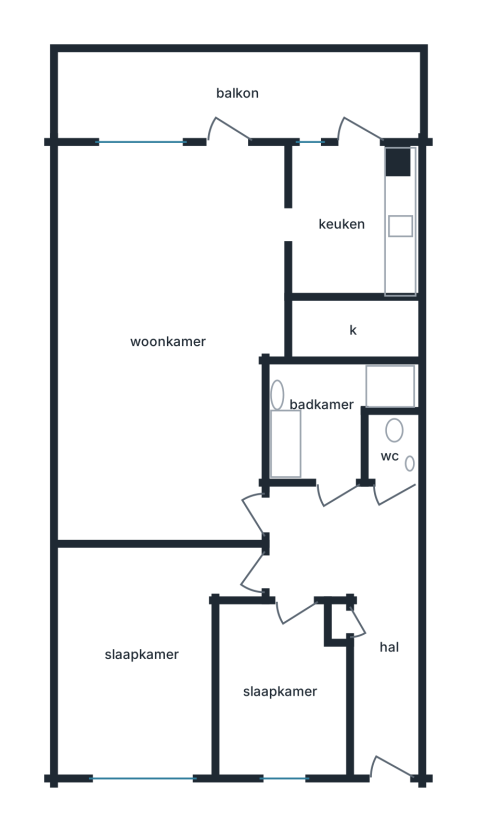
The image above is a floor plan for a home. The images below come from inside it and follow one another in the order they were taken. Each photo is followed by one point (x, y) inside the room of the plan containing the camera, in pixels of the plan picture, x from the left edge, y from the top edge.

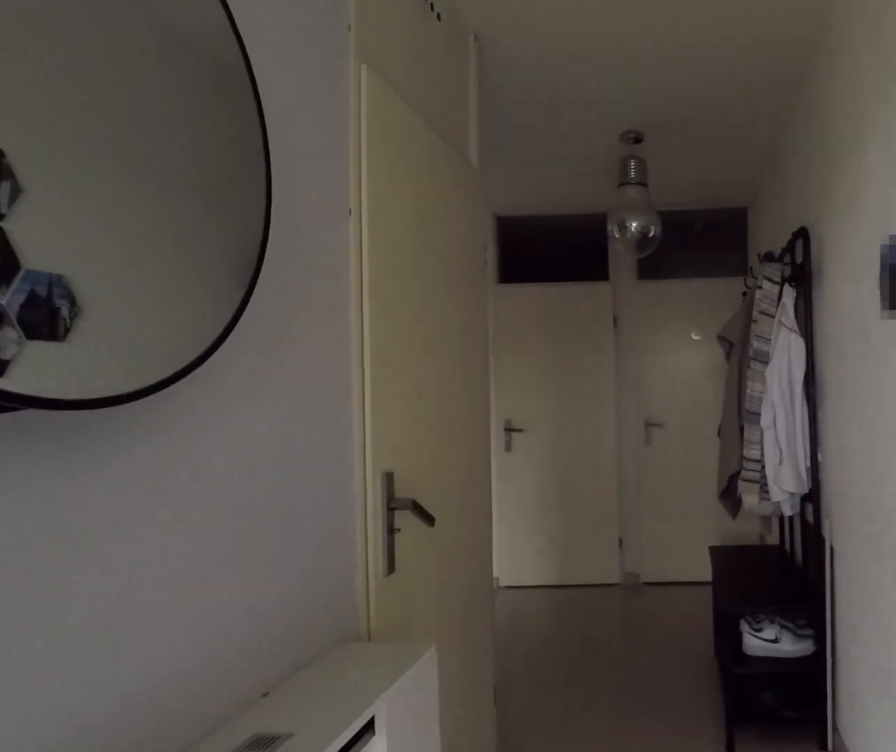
(357, 597)
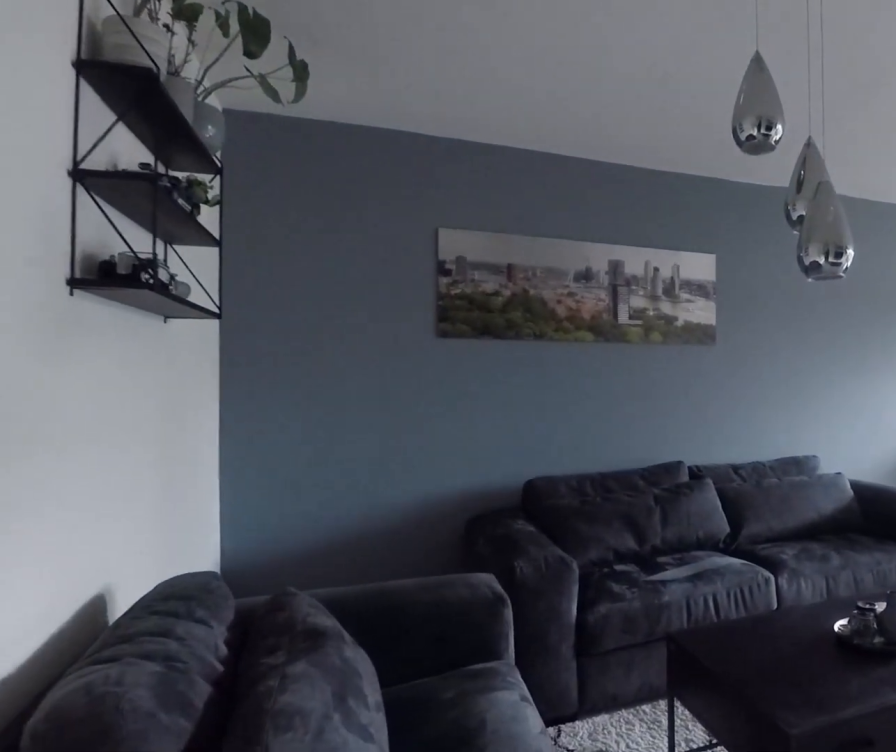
(169, 337)
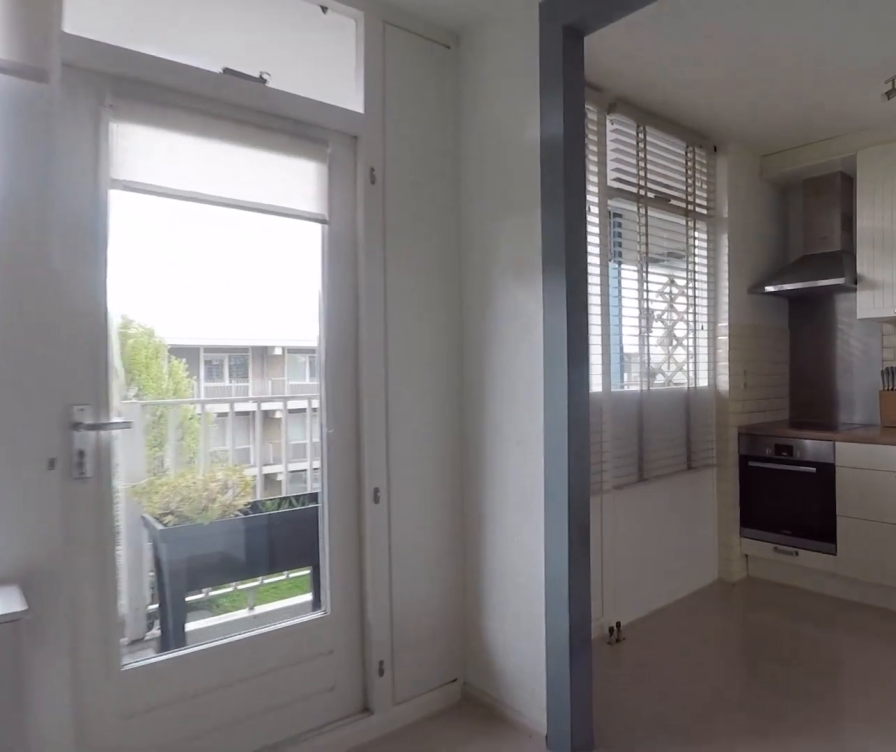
(169, 337)
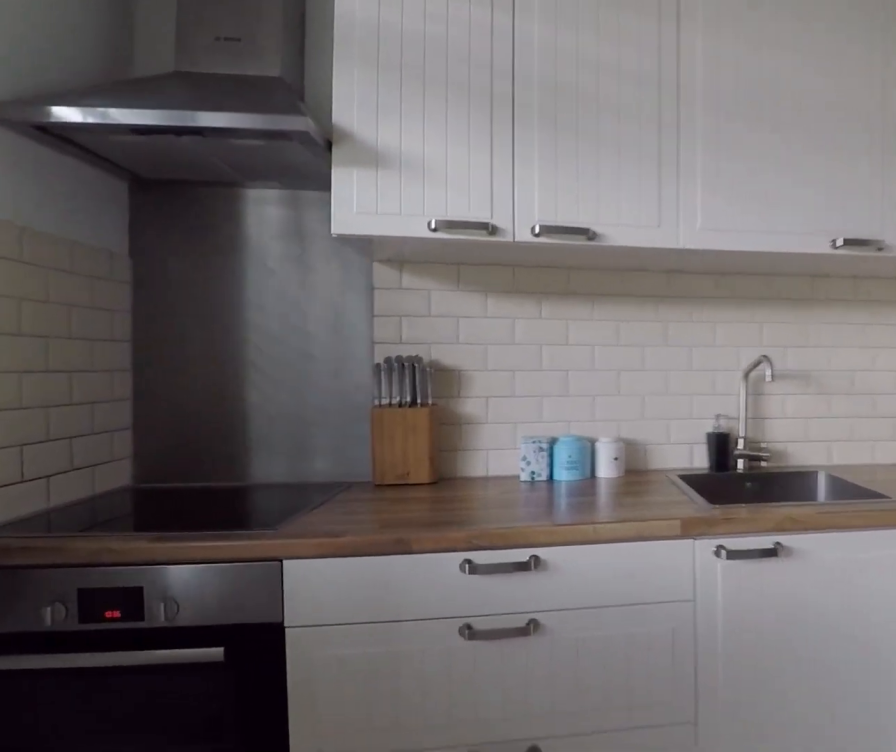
(350, 222)
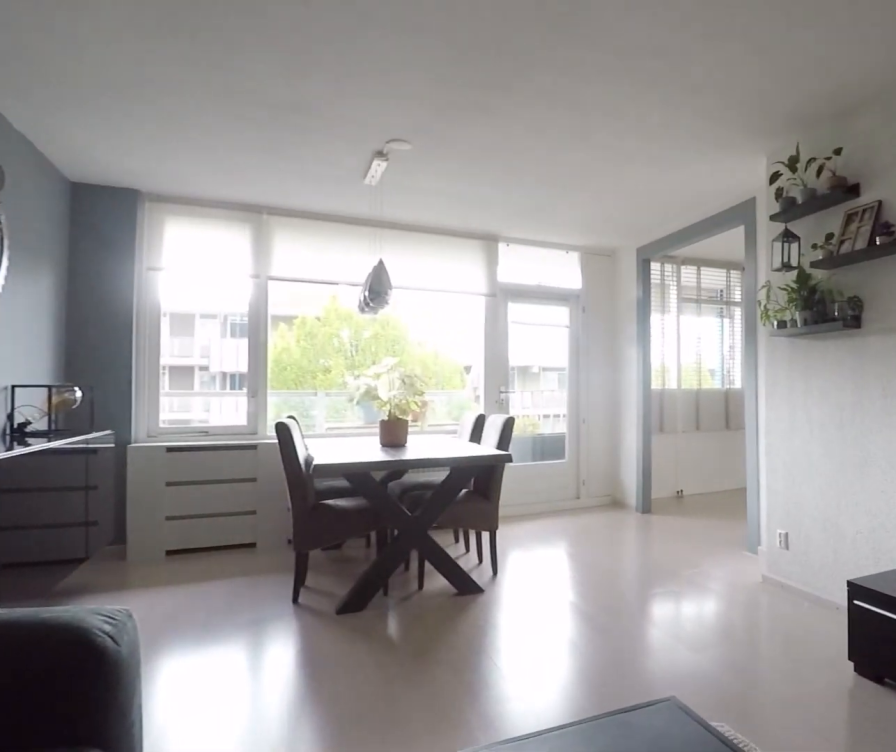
(169, 337)
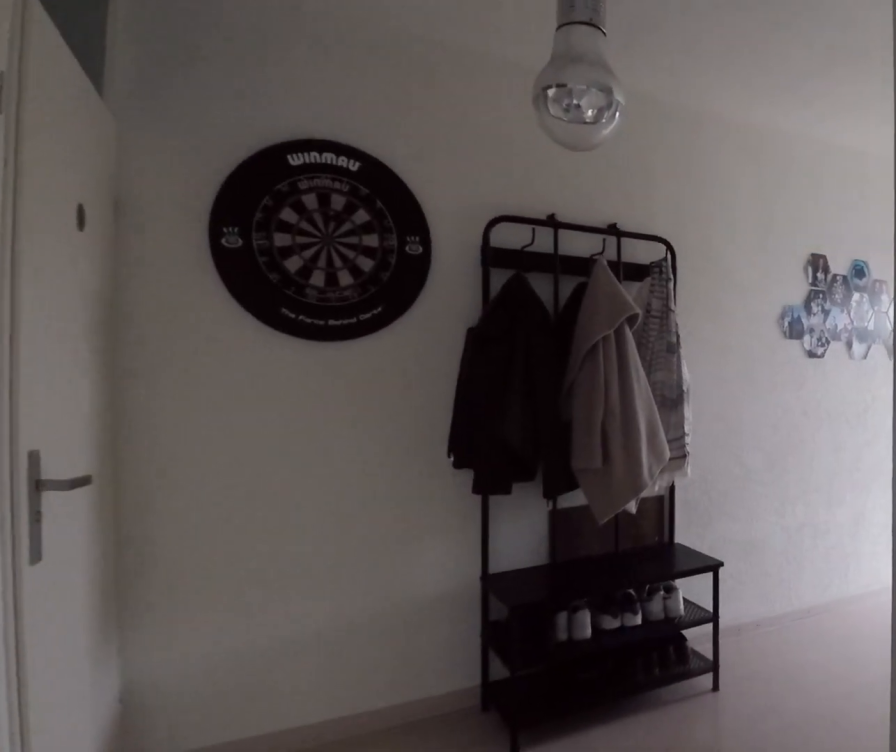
(358, 598)
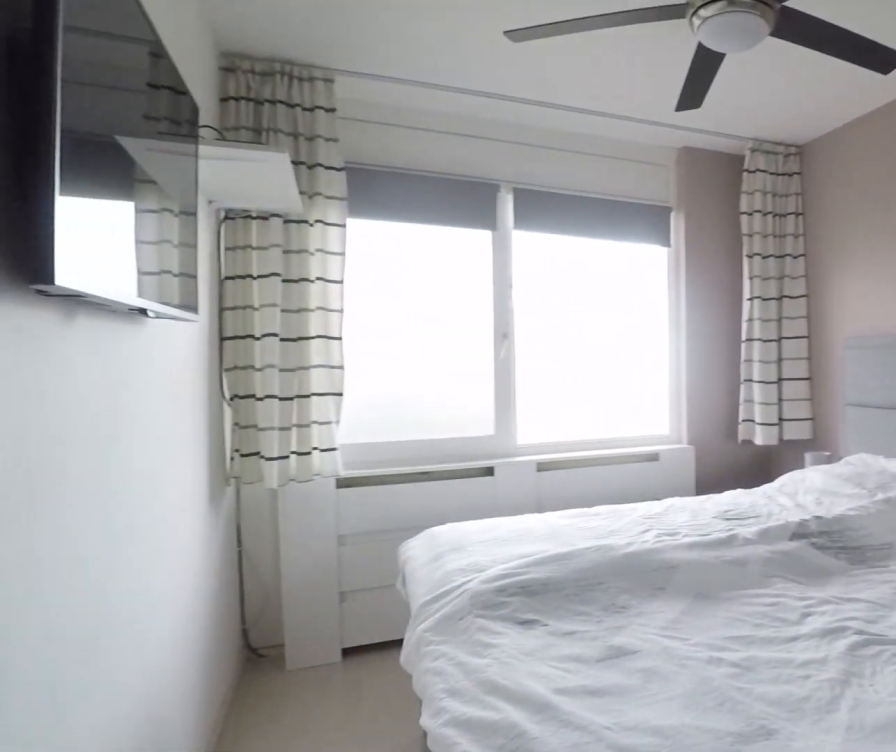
(144, 656)
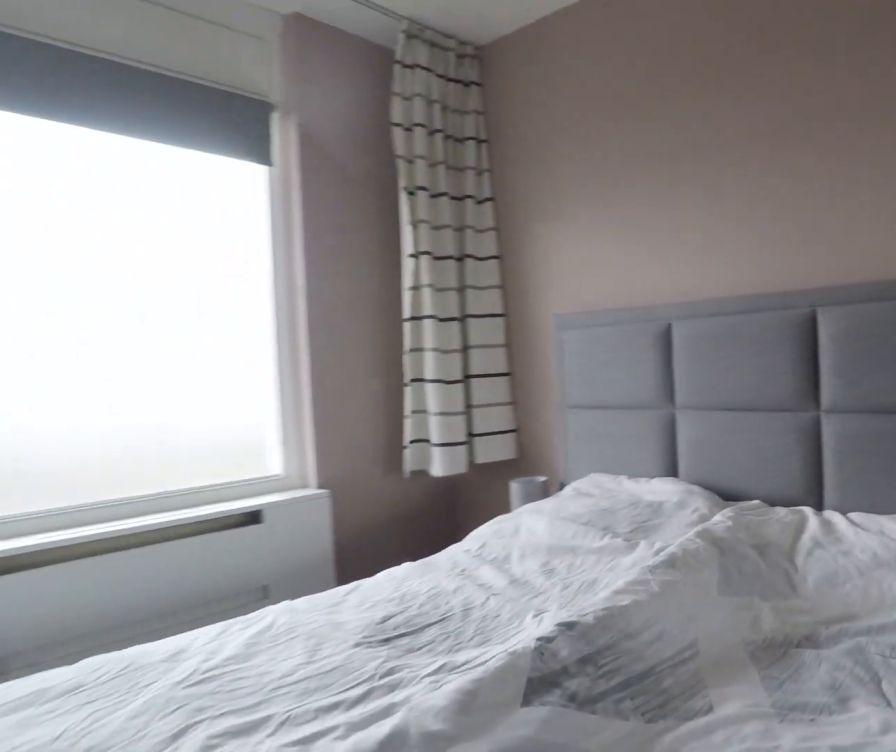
(144, 656)
